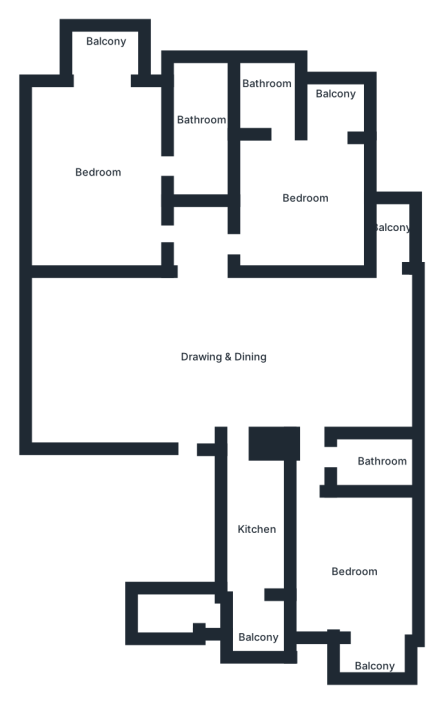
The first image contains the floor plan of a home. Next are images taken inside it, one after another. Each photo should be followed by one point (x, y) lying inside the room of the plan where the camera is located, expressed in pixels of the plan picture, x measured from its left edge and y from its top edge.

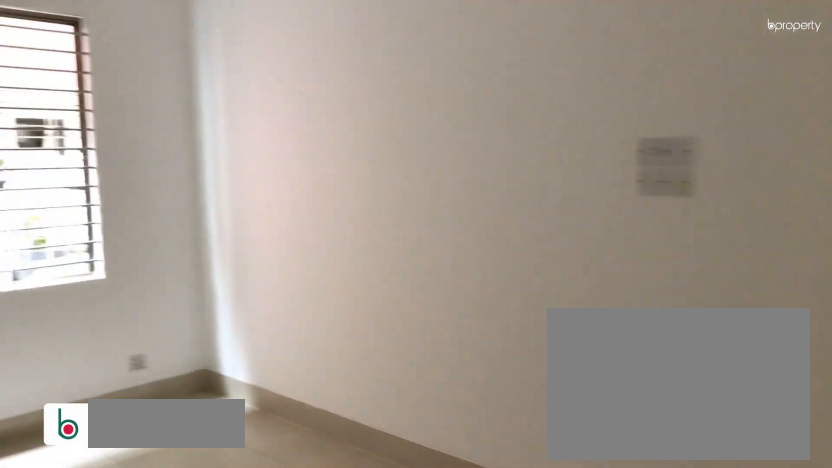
(159, 367)
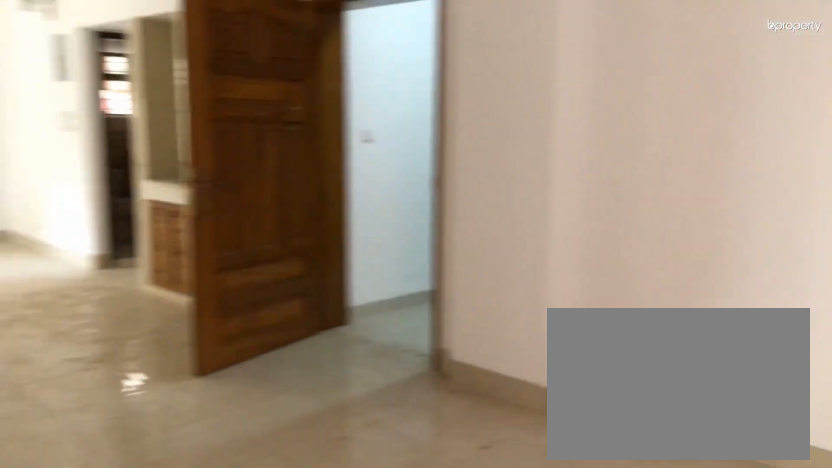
(101, 356)
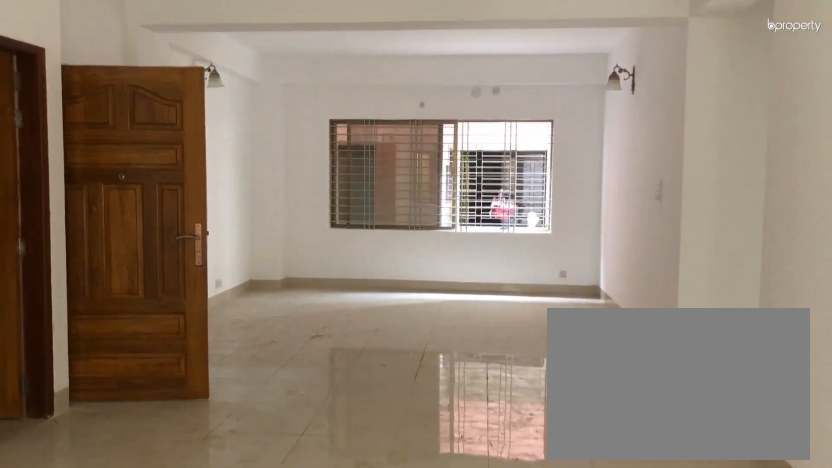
(252, 356)
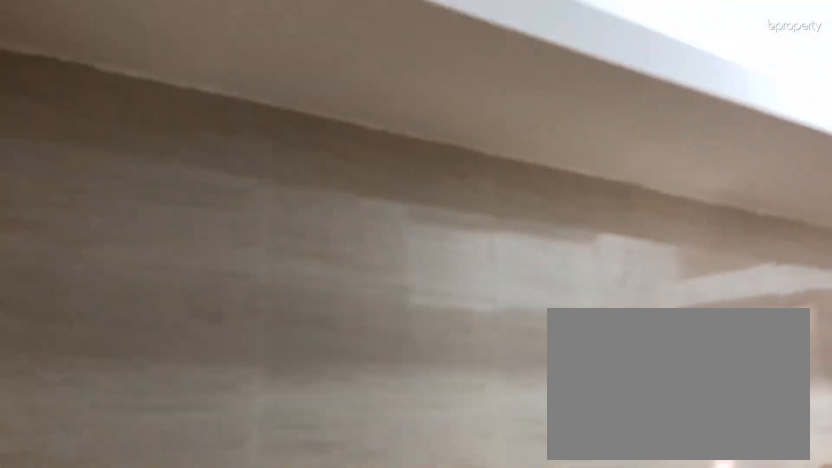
(254, 534)
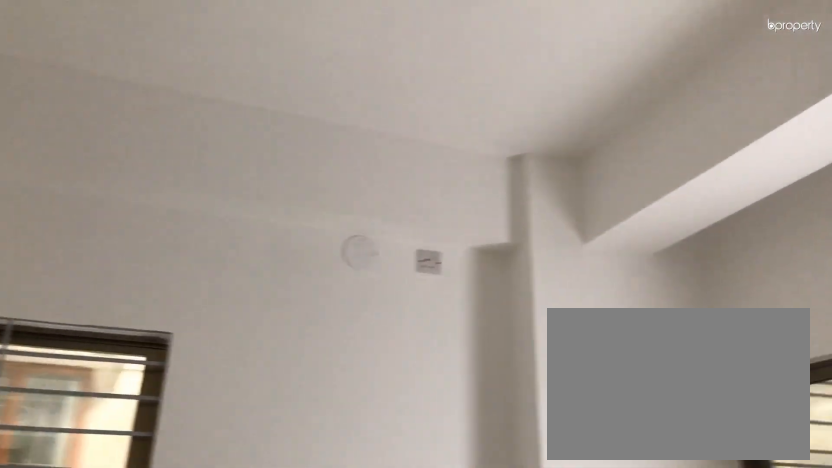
(361, 574)
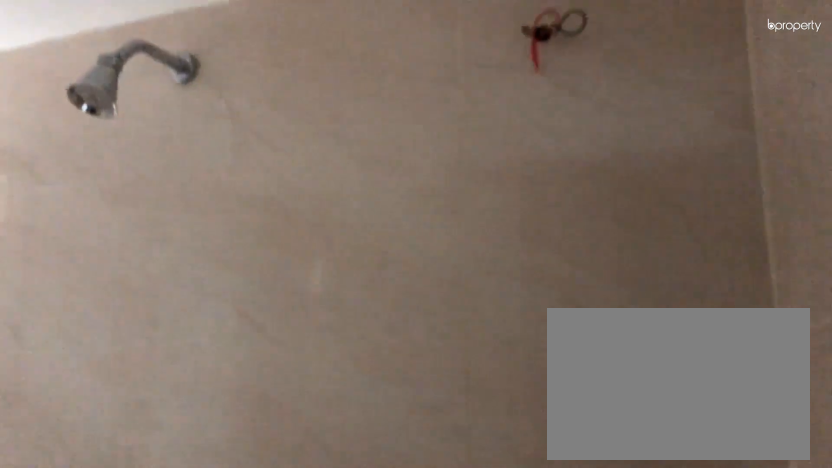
(366, 457)
